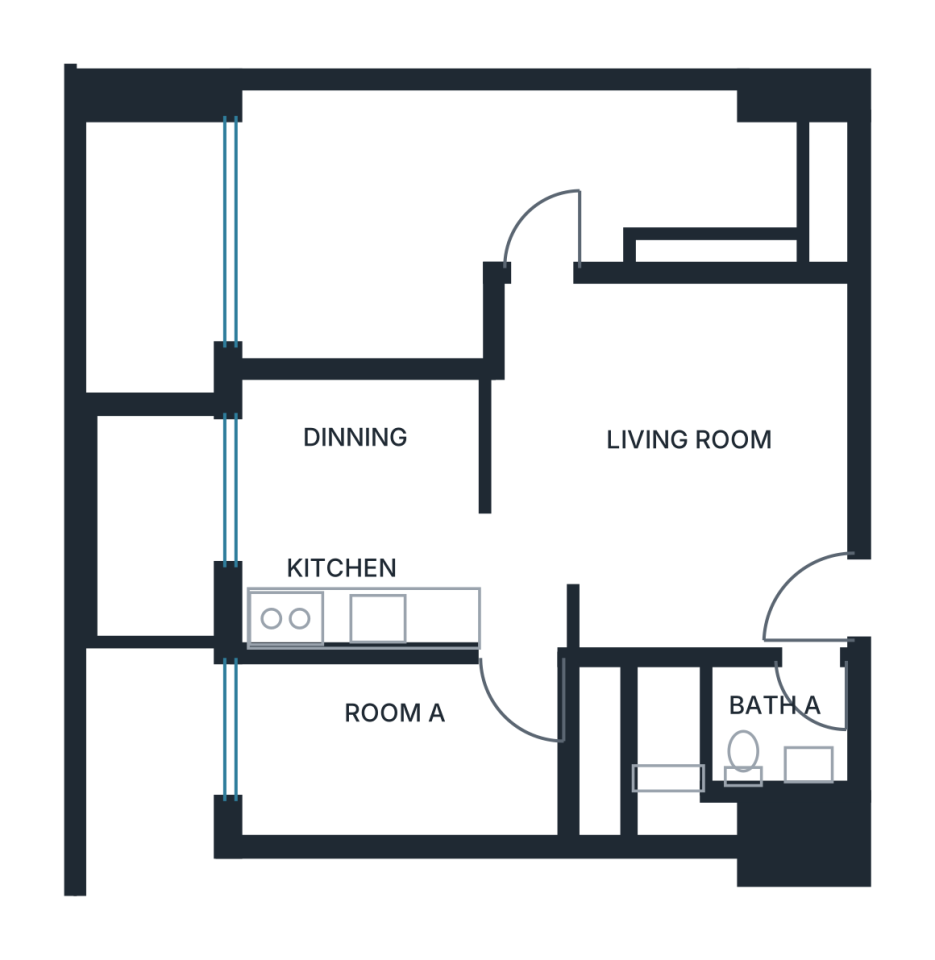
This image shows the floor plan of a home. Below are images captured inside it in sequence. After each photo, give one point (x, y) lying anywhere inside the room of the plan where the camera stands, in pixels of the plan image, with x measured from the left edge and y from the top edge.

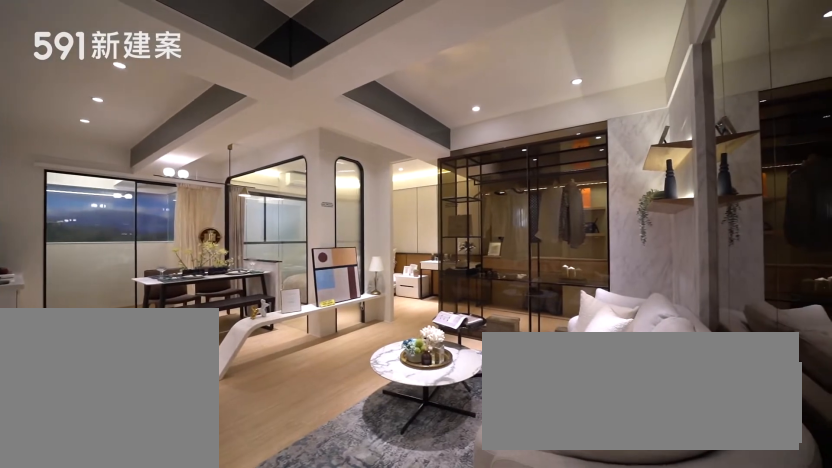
(680, 420)
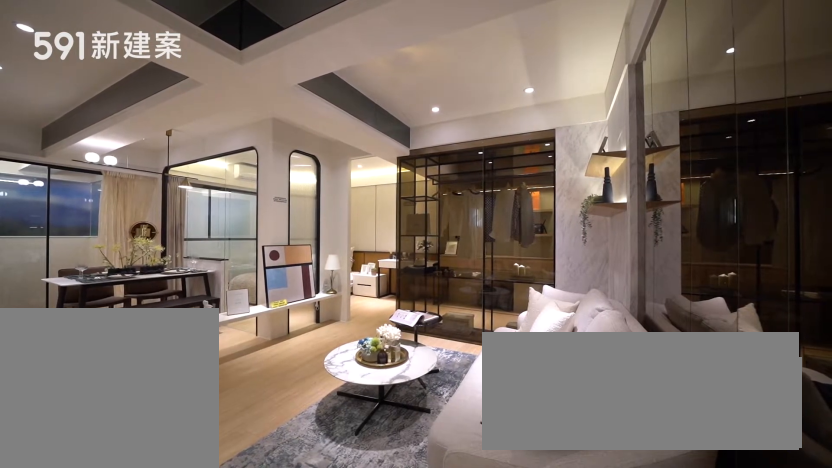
(680, 420)
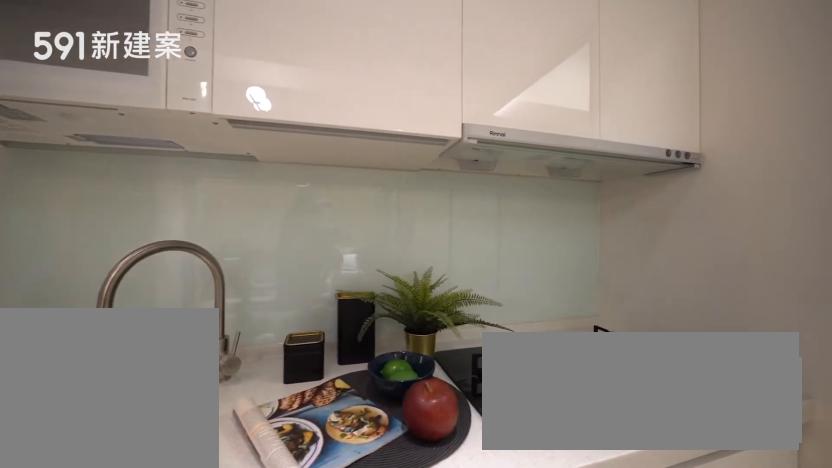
(349, 588)
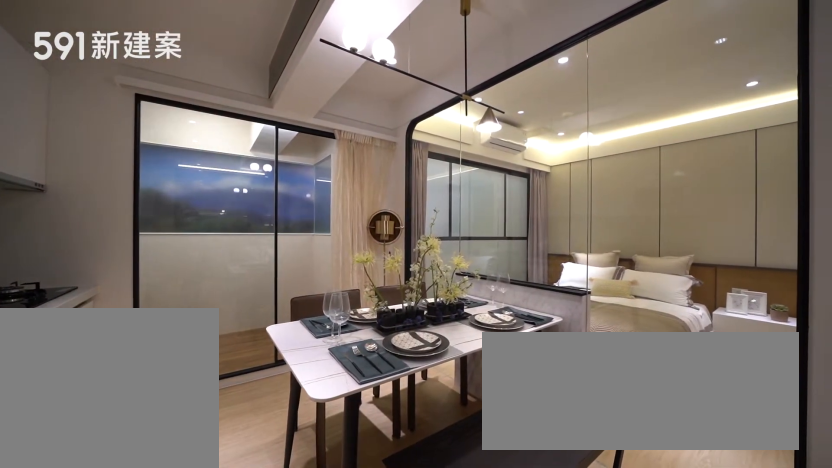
(358, 459)
